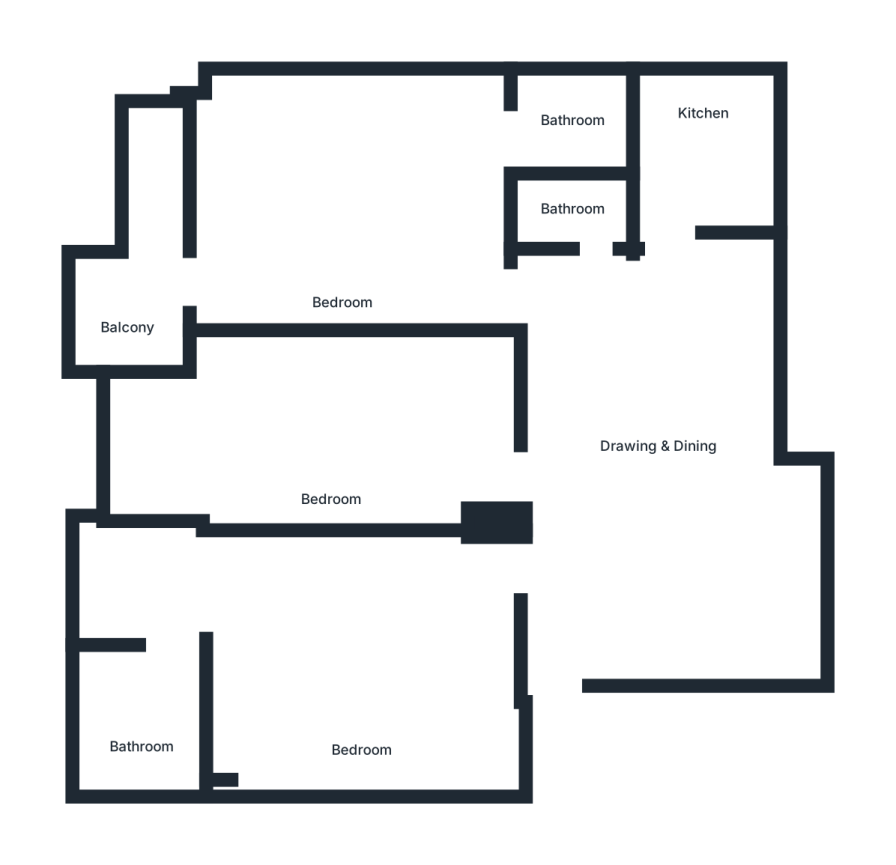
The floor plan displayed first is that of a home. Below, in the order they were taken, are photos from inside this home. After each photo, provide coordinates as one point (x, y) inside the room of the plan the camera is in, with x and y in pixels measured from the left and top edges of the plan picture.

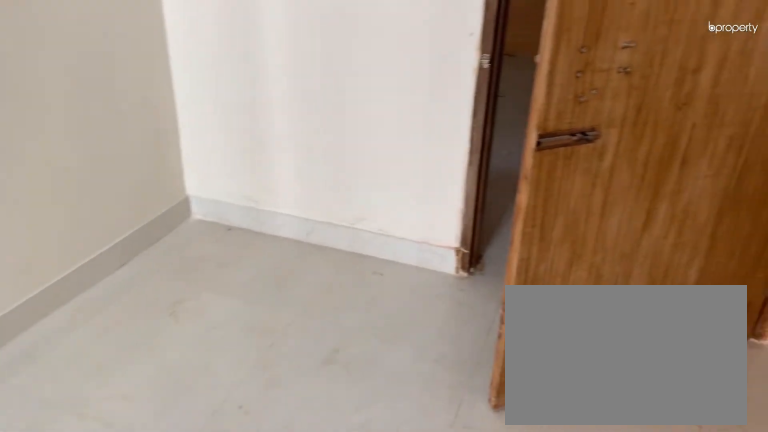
(345, 427)
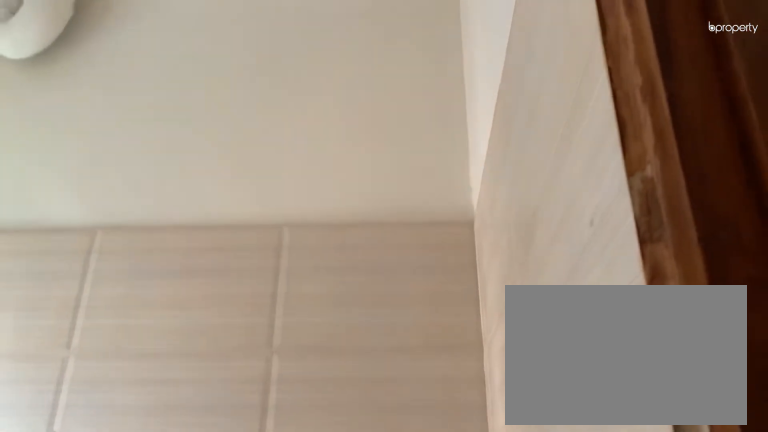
(703, 124)
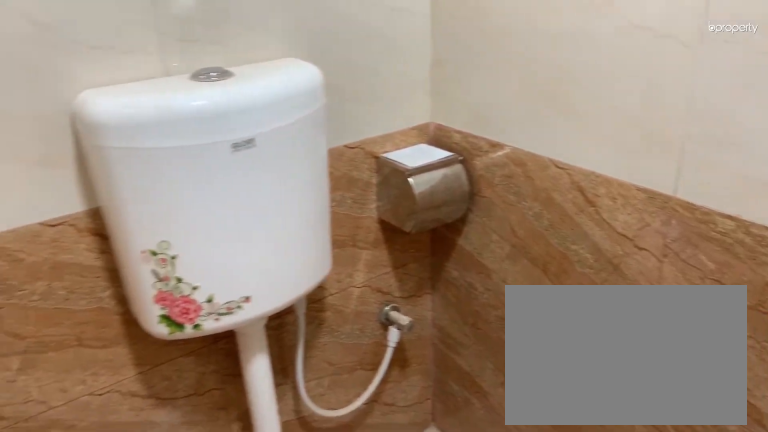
(571, 208)
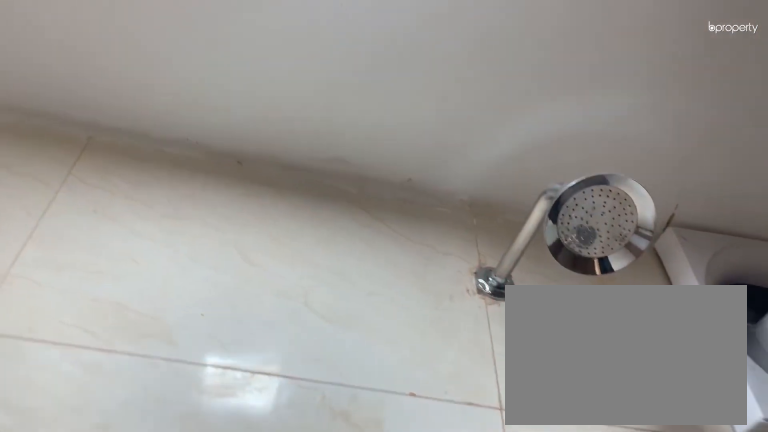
(571, 208)
